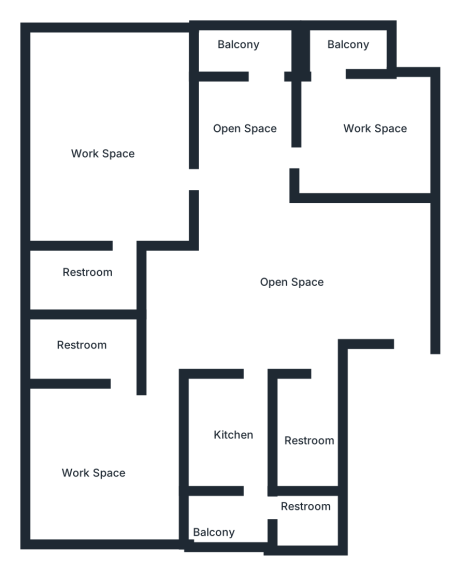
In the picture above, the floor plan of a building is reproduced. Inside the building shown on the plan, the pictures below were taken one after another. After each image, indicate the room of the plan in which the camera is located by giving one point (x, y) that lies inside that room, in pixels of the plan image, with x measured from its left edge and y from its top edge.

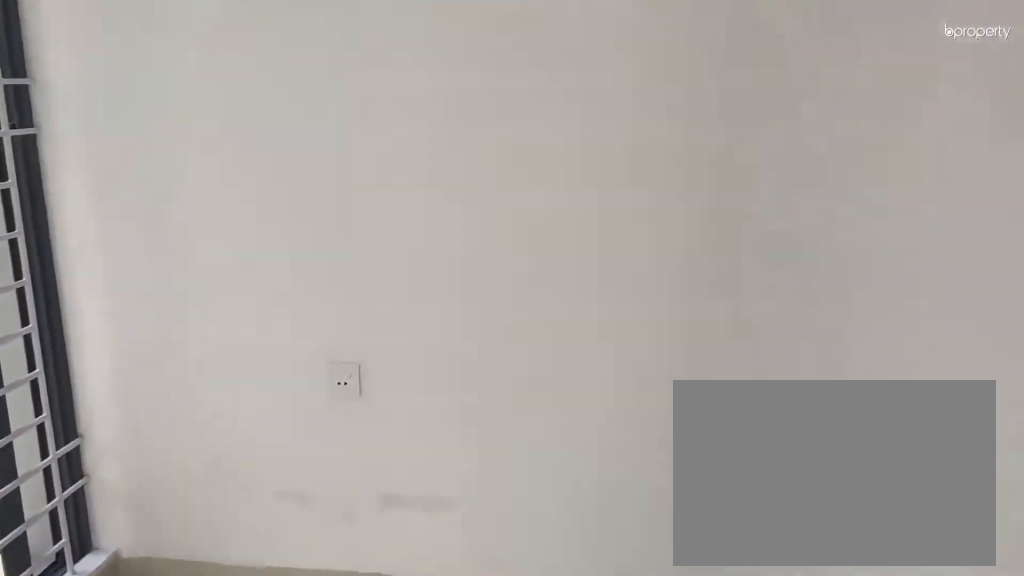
(113, 128)
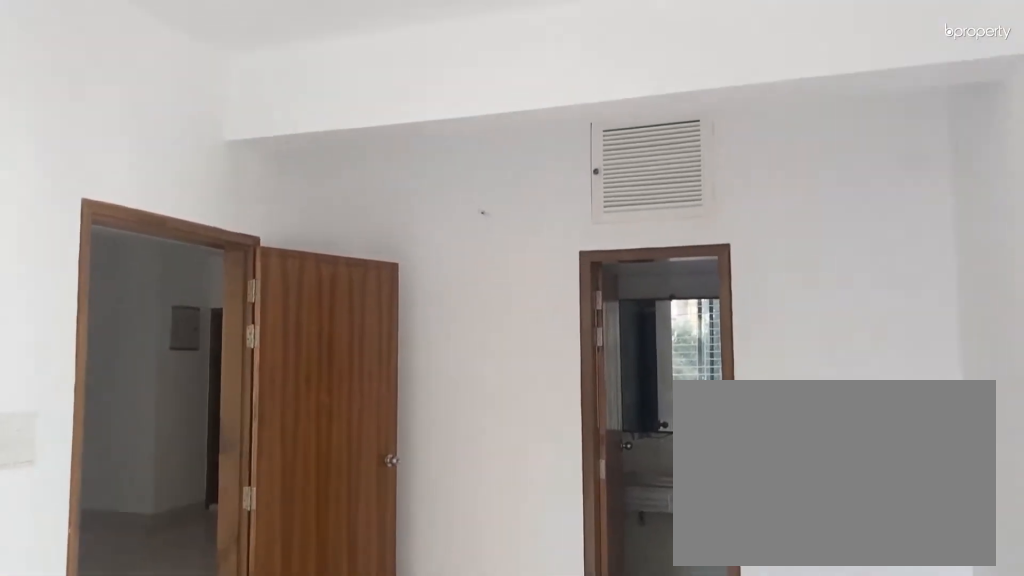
(113, 128)
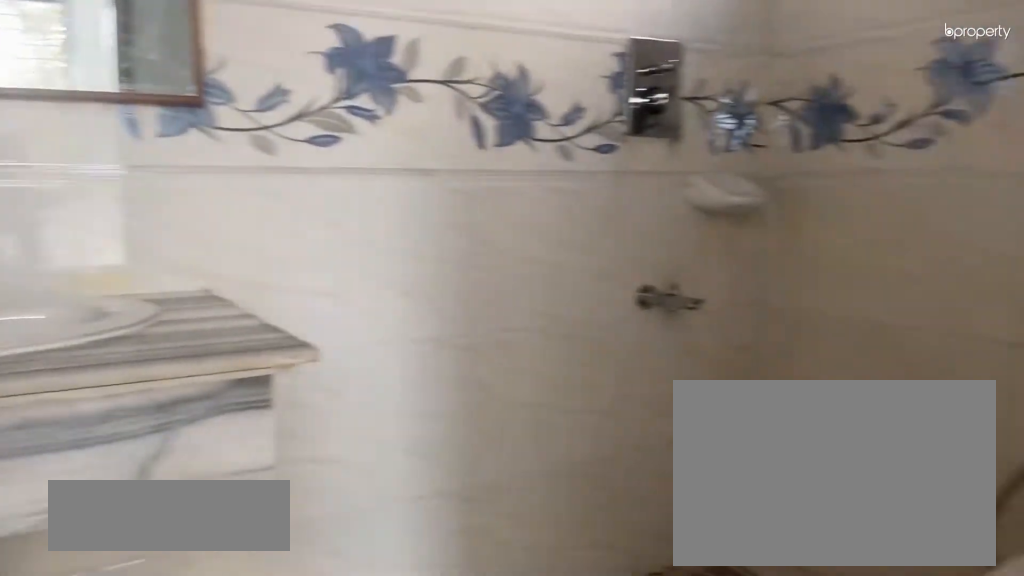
(92, 278)
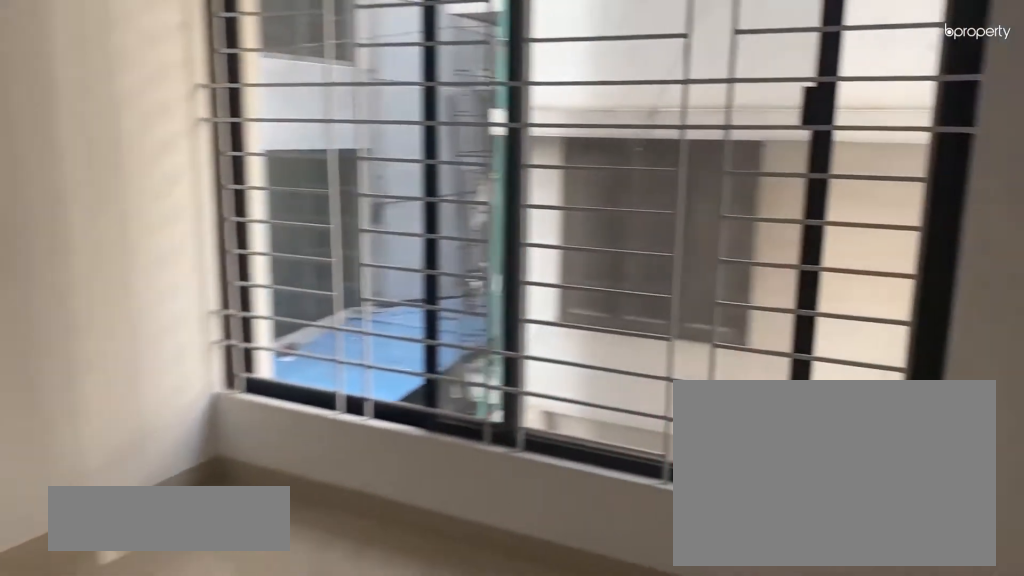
(108, 449)
